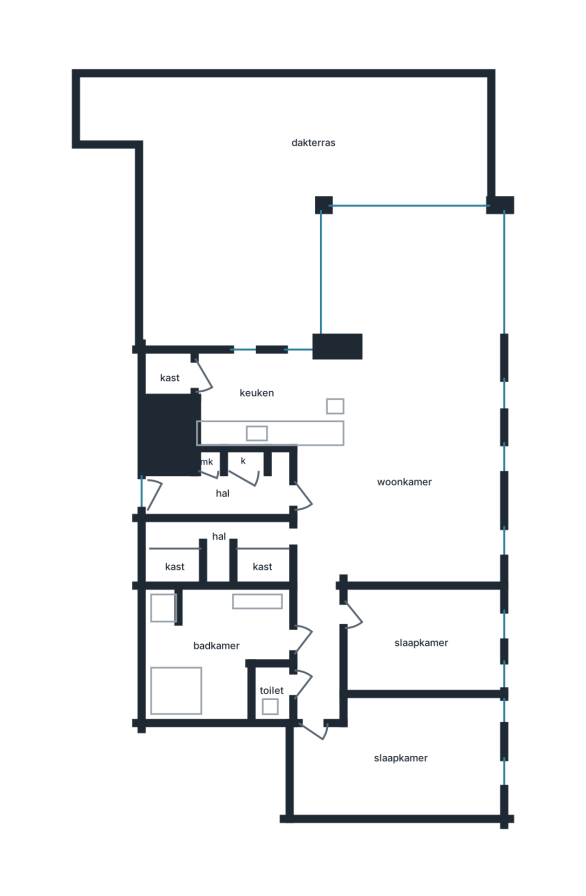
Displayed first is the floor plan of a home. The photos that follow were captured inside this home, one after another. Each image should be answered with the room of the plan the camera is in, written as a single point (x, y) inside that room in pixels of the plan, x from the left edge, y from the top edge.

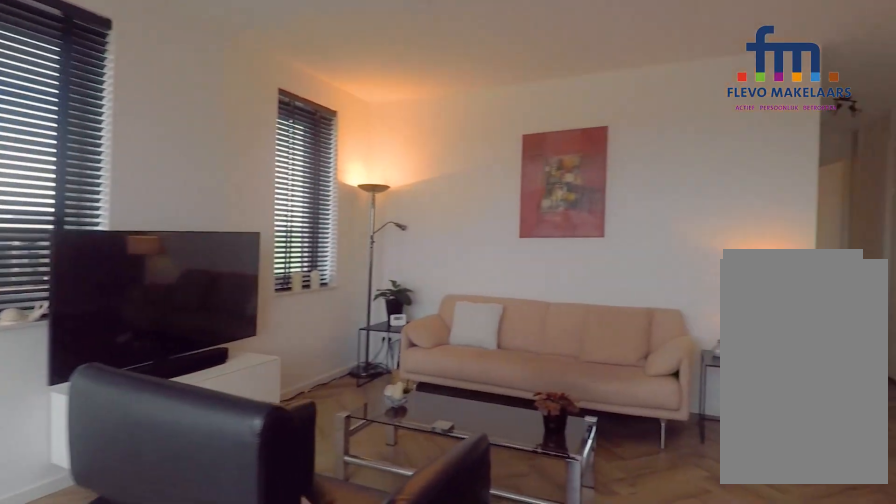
(405, 423)
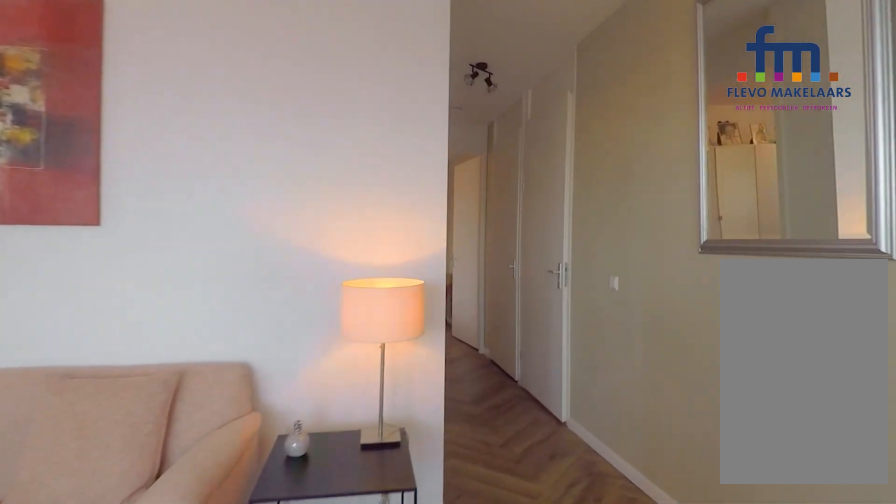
(405, 423)
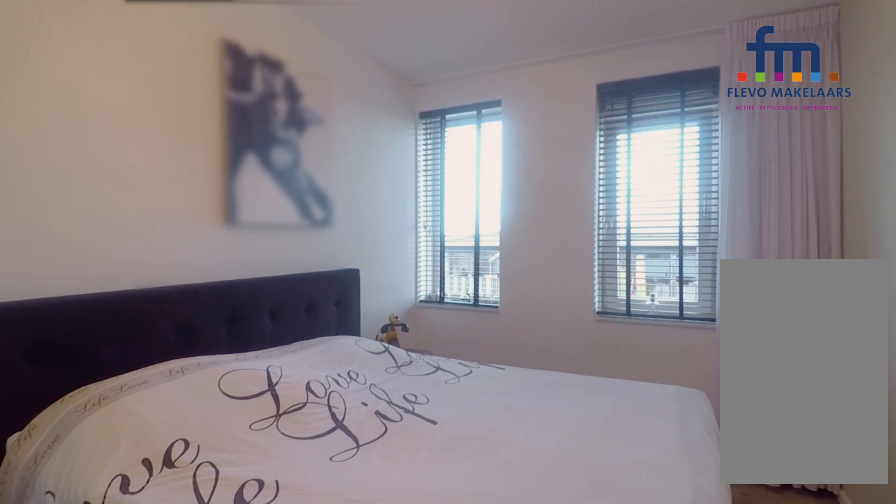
(401, 756)
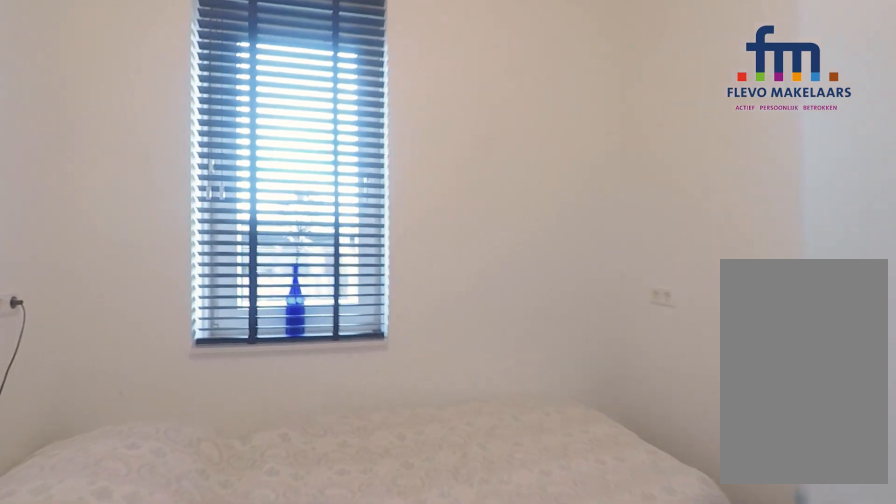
(421, 641)
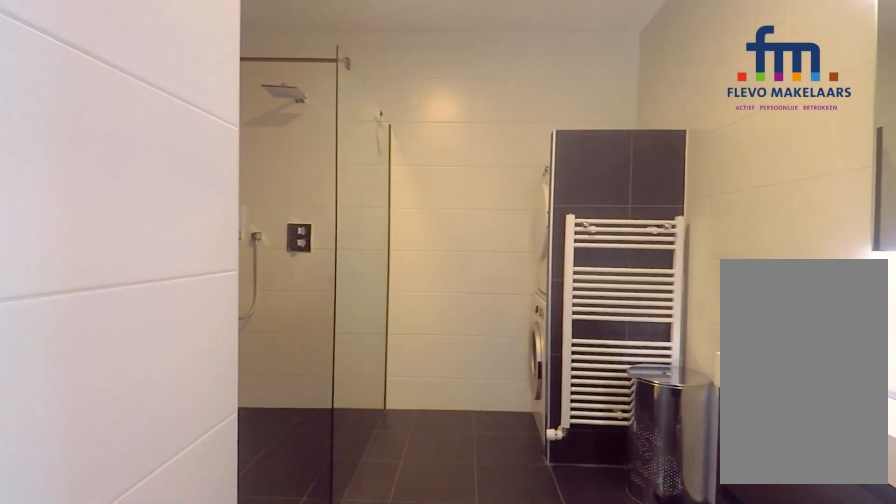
(211, 649)
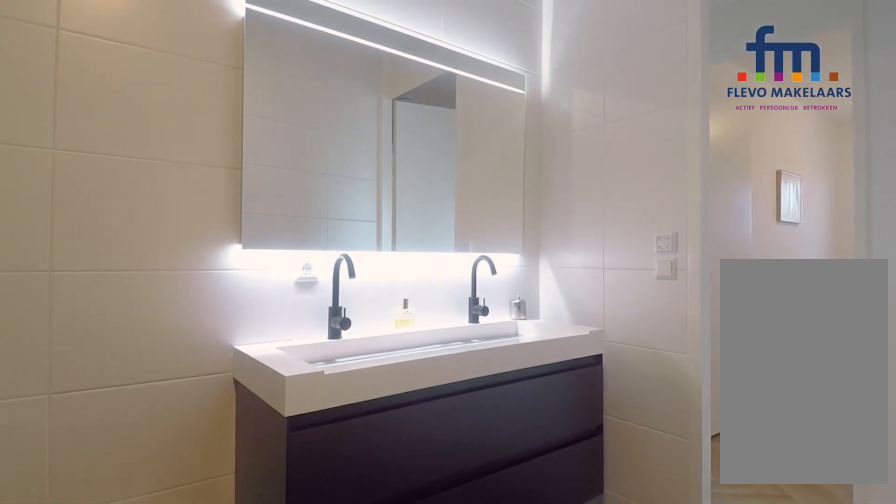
(211, 649)
